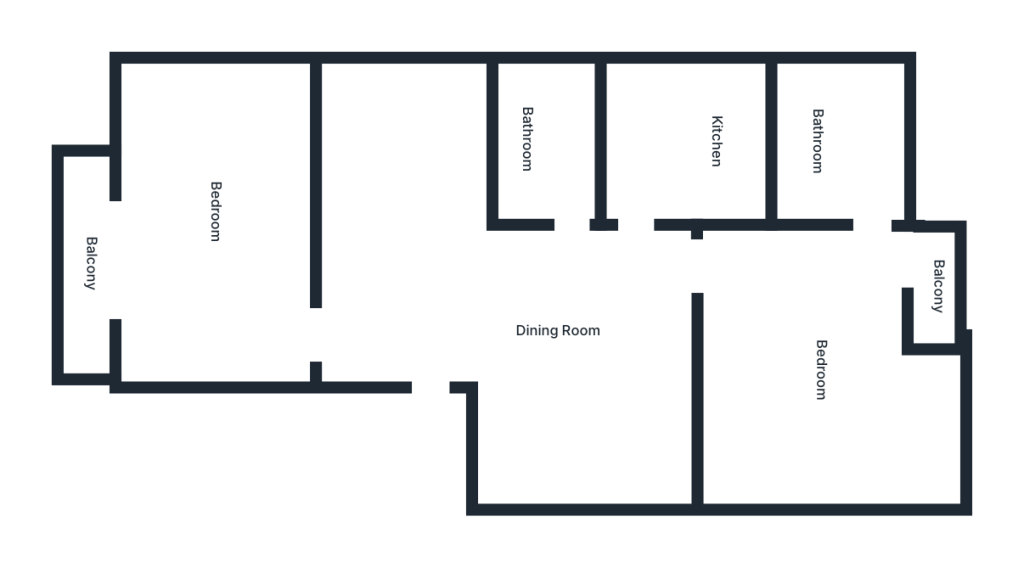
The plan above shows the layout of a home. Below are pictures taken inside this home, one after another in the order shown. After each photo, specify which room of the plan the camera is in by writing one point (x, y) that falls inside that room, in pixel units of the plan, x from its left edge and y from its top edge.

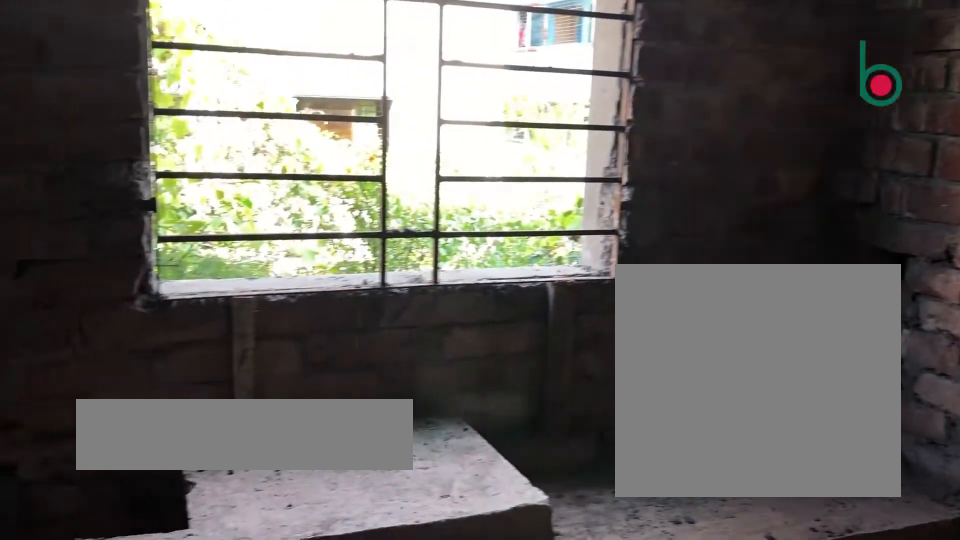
(723, 164)
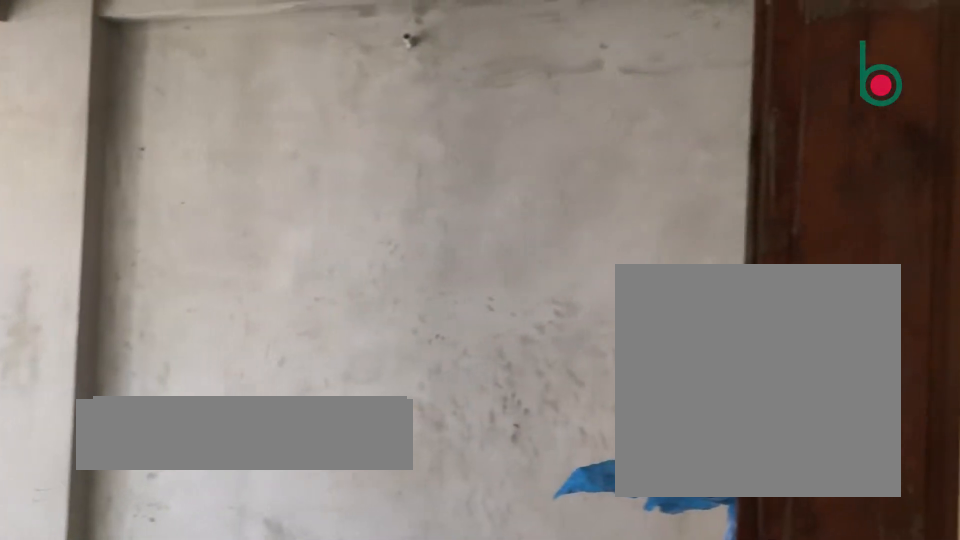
(821, 370)
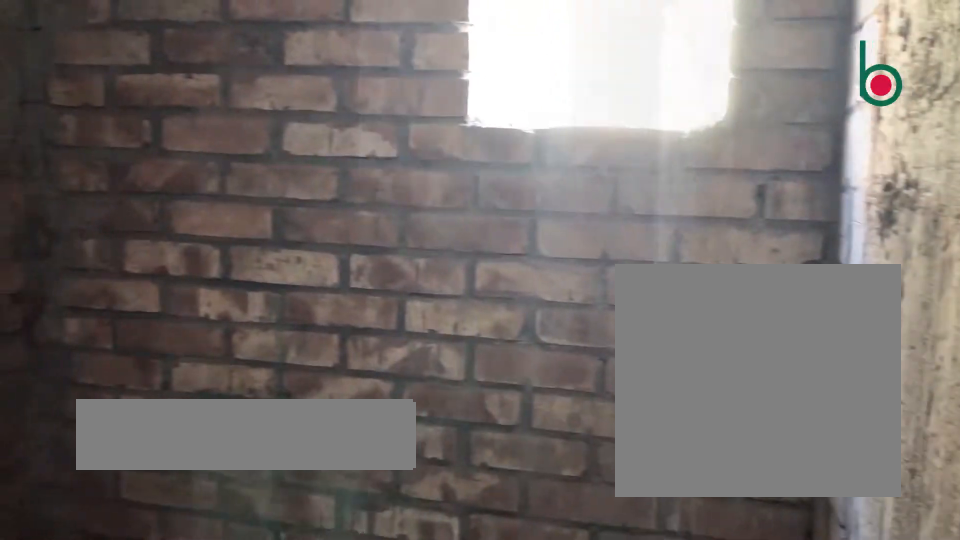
(832, 142)
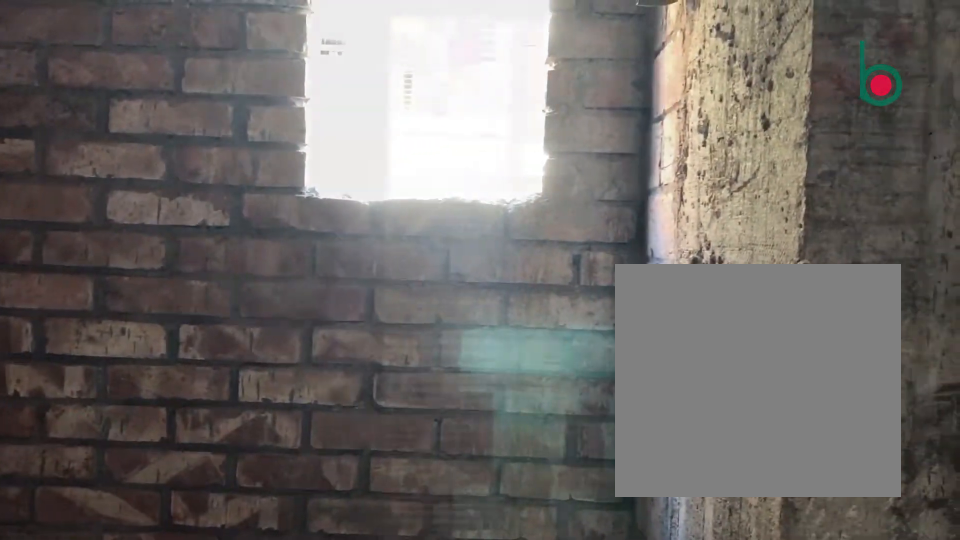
(832, 142)
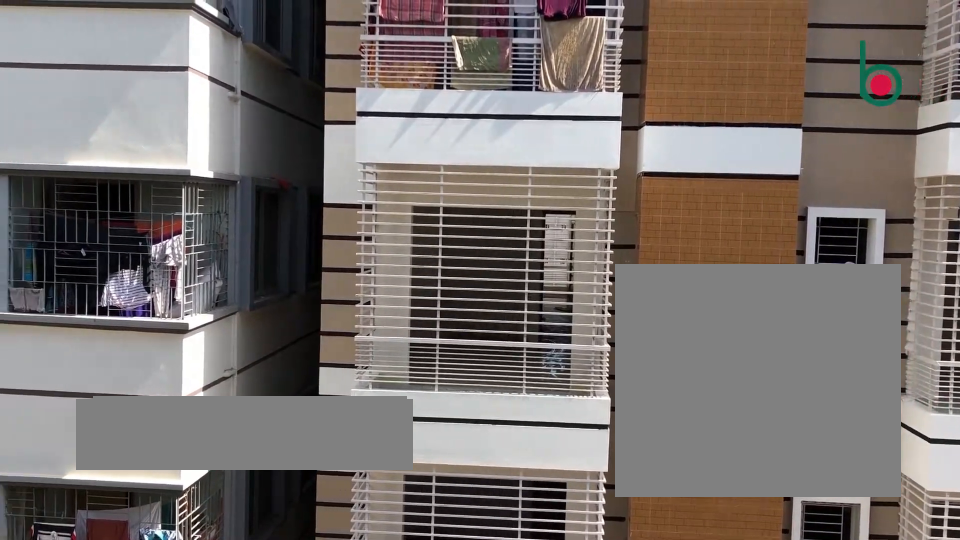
(936, 284)
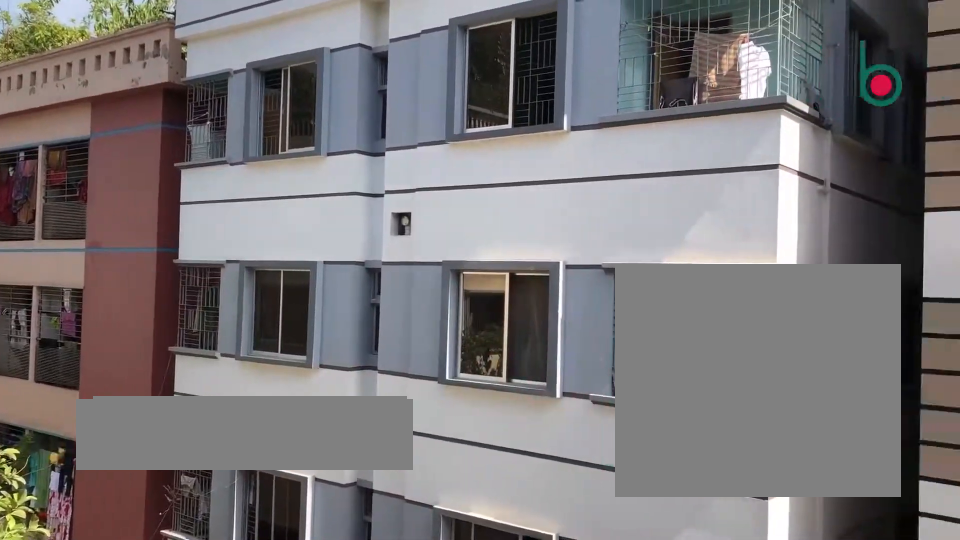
(935, 285)
